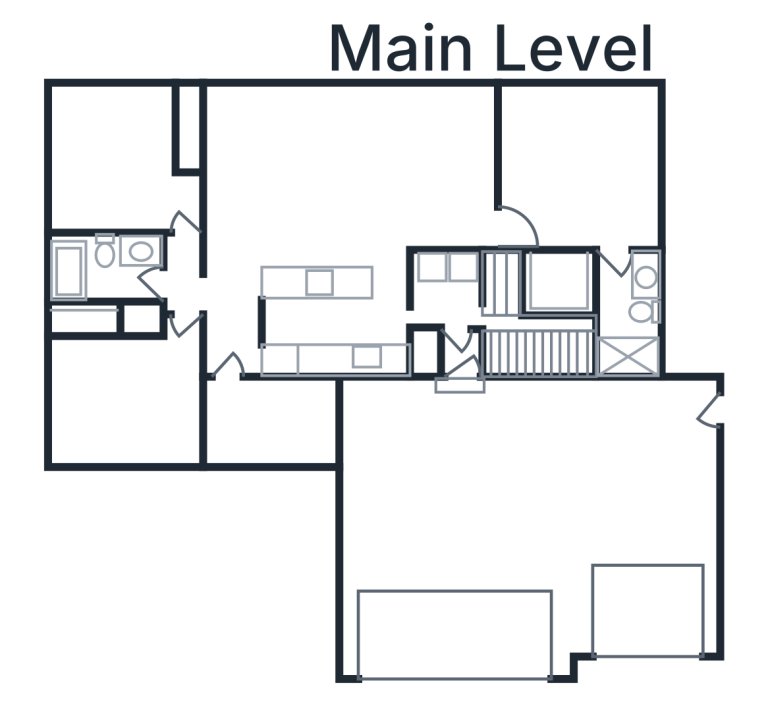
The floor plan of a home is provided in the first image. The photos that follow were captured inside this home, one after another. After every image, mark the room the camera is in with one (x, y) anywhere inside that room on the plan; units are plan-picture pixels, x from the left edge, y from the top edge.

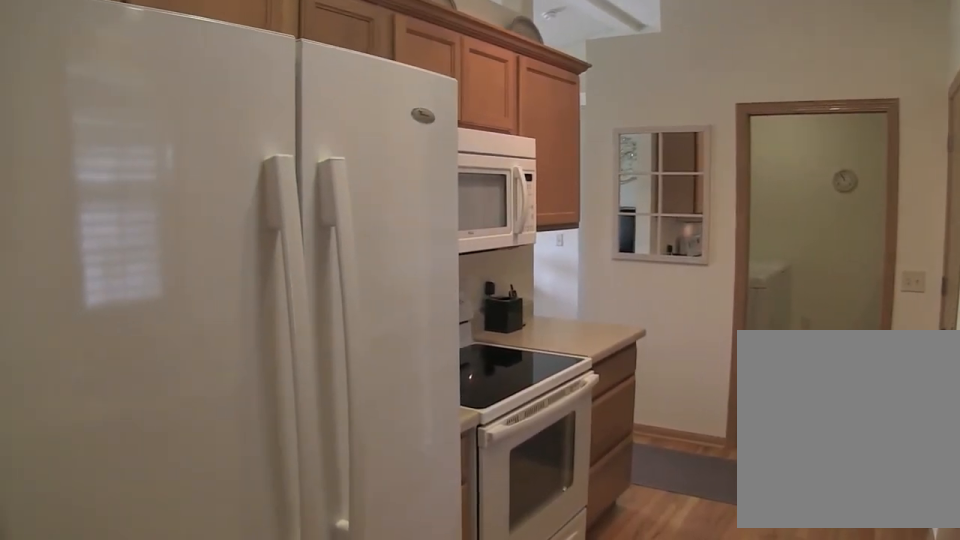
(335, 323)
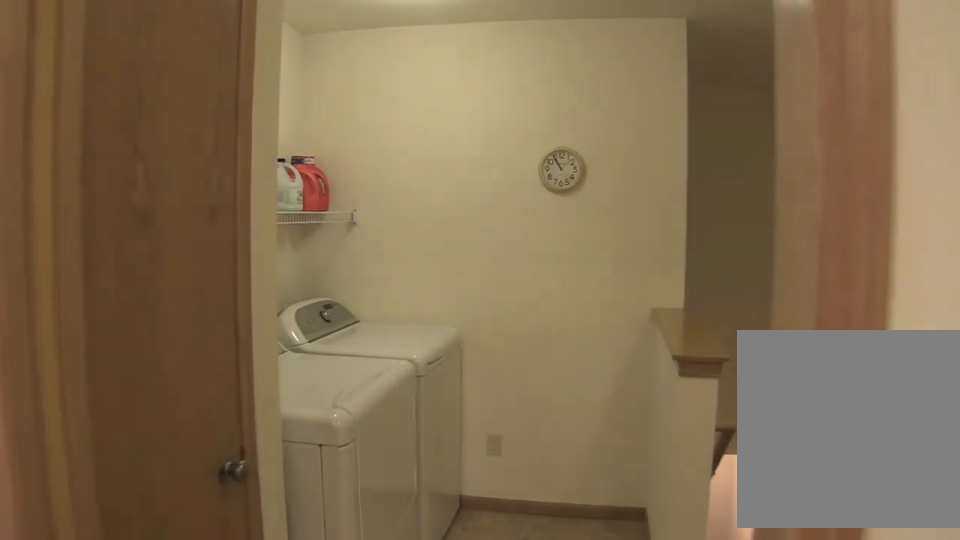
(450, 306)
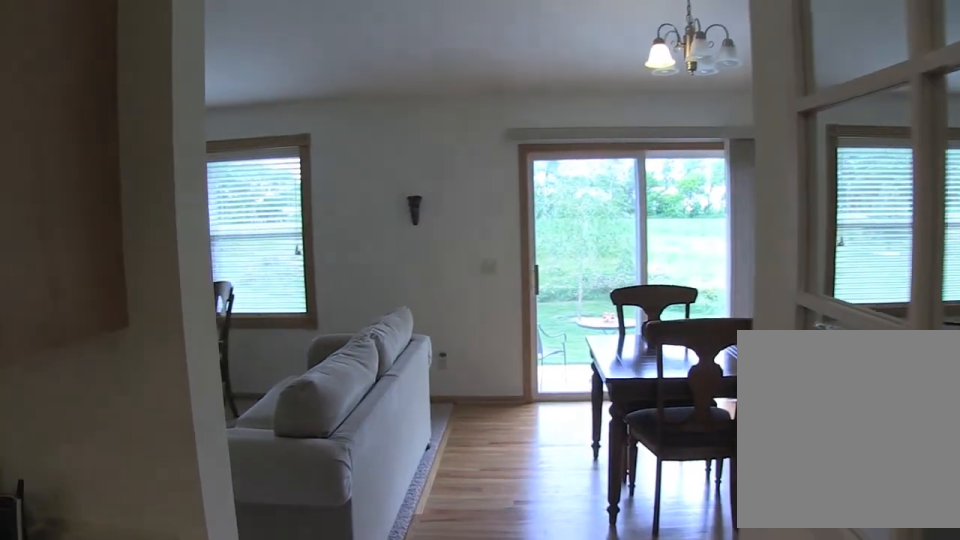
(451, 167)
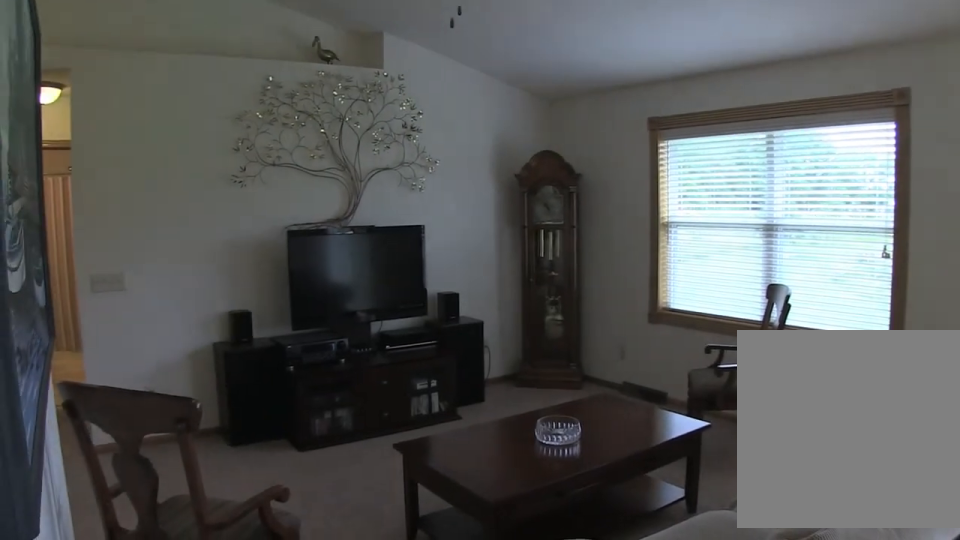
(308, 176)
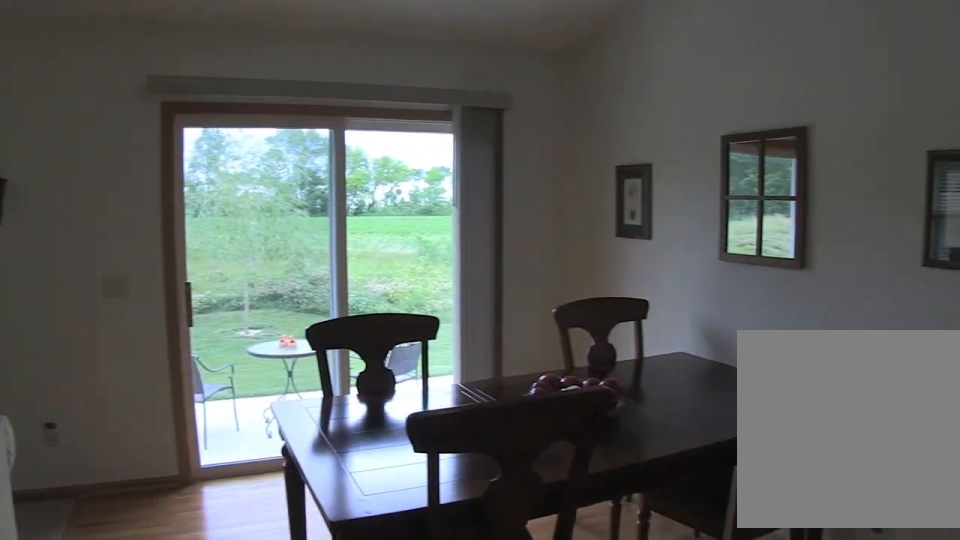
(451, 170)
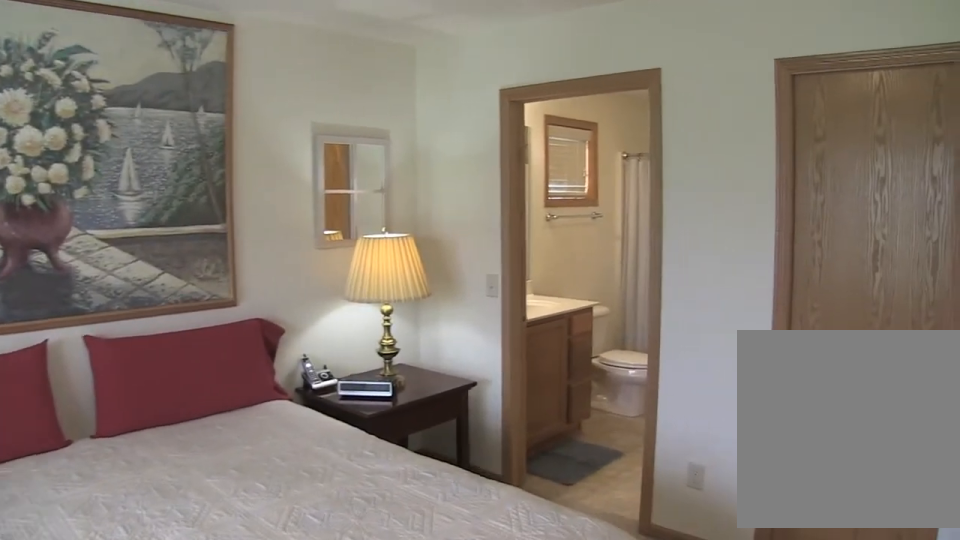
(578, 167)
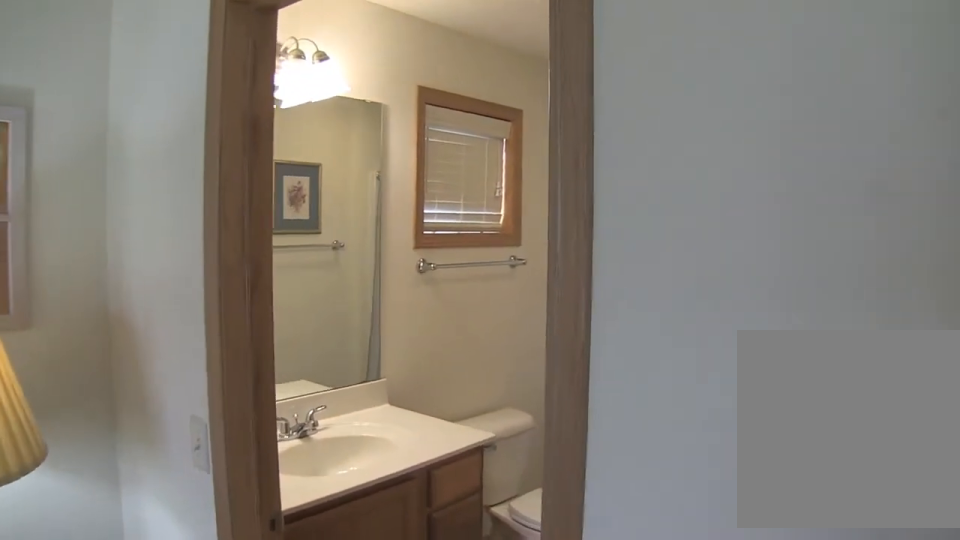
(578, 167)
